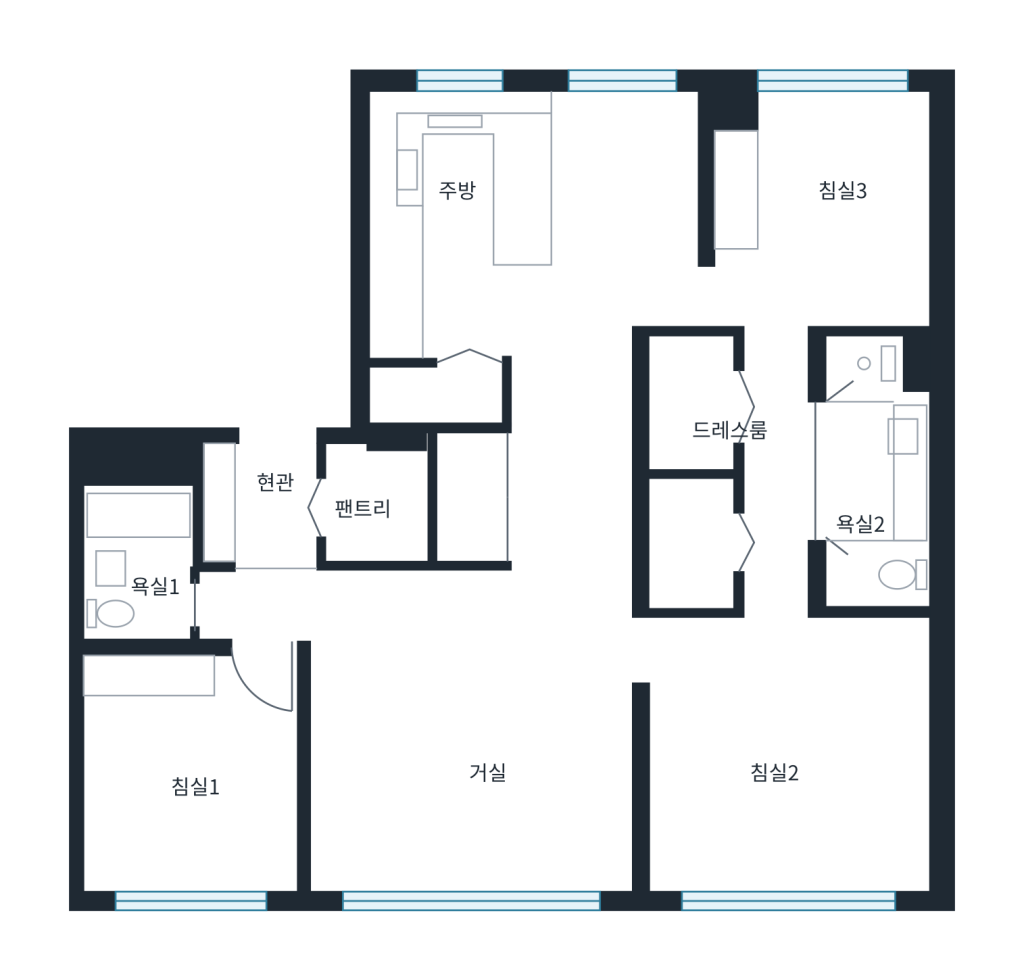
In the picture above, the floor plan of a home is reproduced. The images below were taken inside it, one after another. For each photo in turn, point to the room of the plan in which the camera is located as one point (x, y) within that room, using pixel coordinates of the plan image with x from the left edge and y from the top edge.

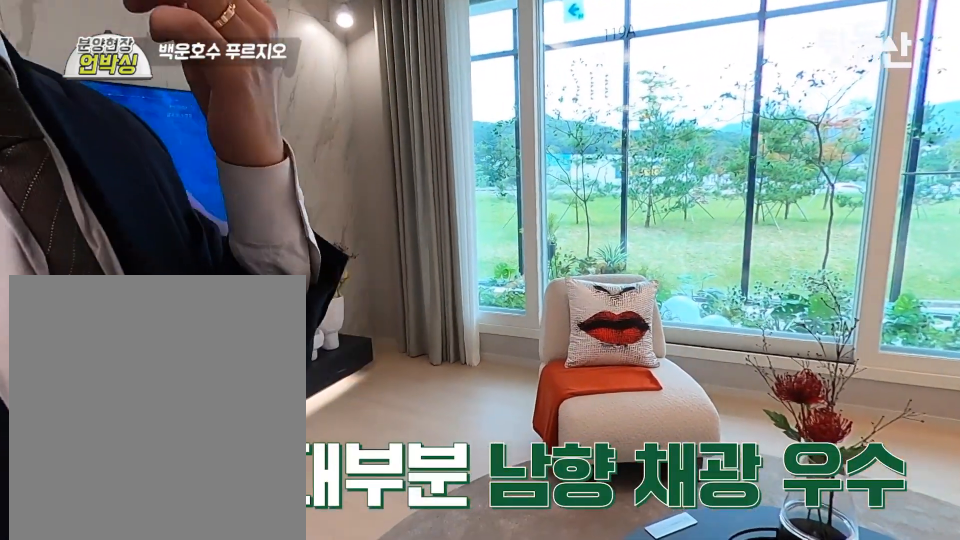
(493, 800)
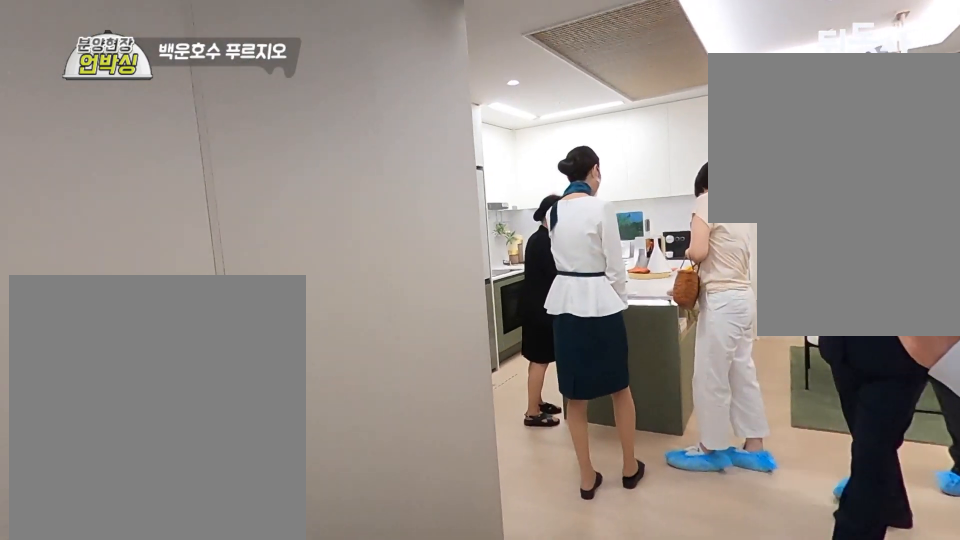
(571, 516)
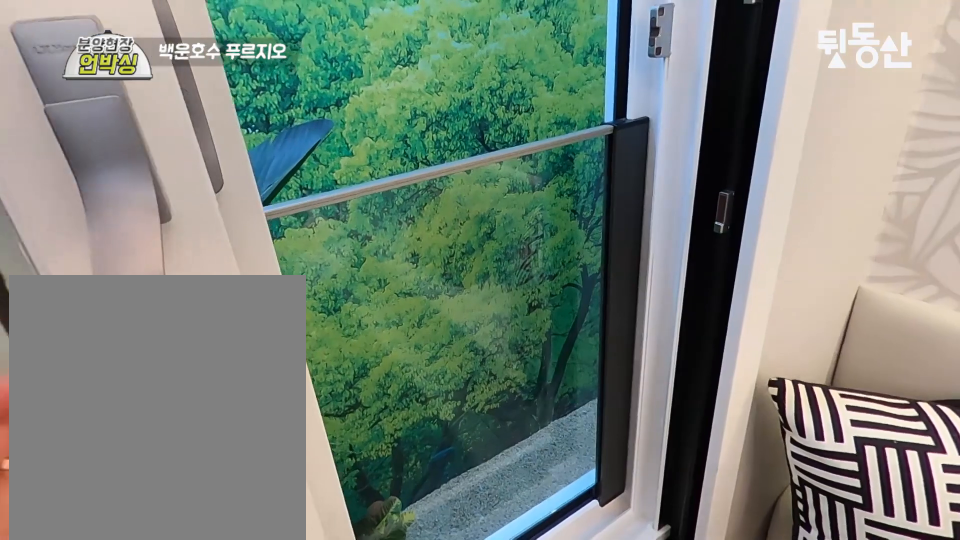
(621, 247)
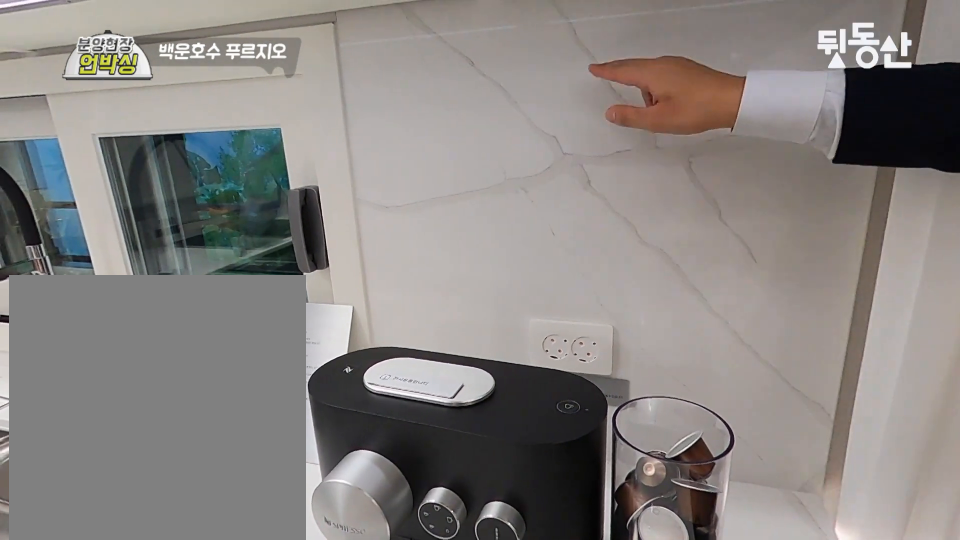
(620, 244)
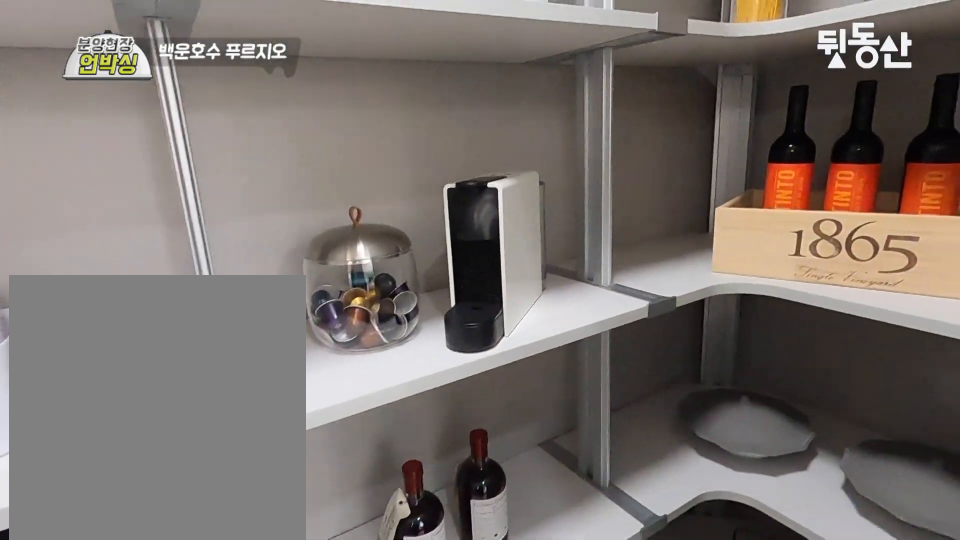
(472, 372)
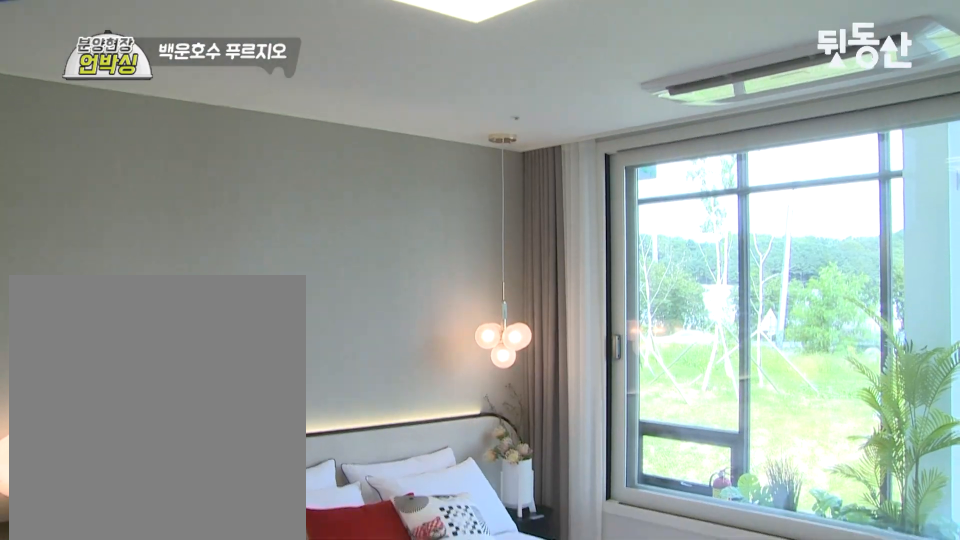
(786, 796)
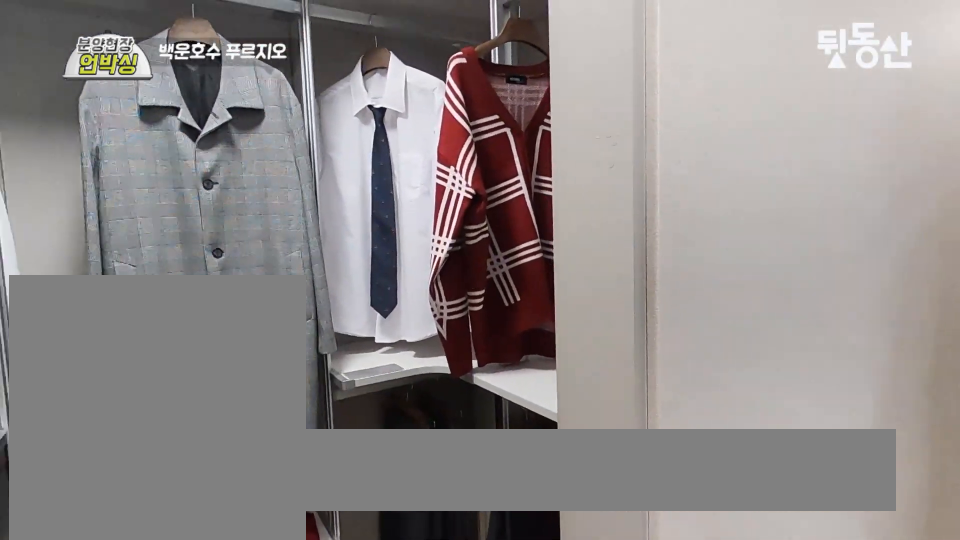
(768, 494)
